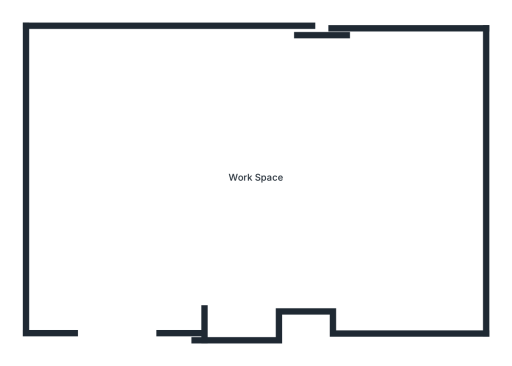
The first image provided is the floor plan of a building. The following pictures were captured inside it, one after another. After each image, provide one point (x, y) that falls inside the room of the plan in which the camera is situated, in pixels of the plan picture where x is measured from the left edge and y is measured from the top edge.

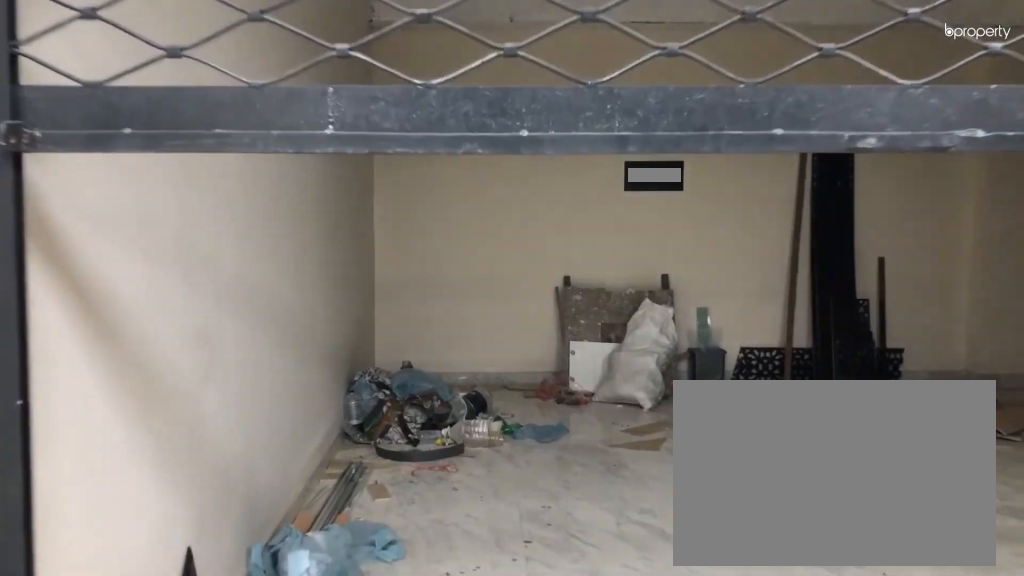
(124, 296)
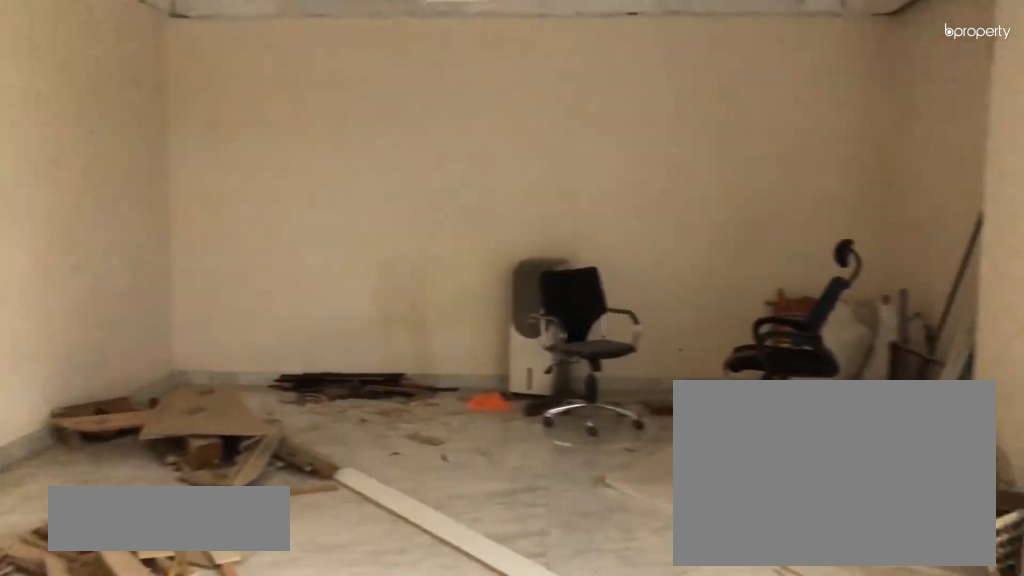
(258, 156)
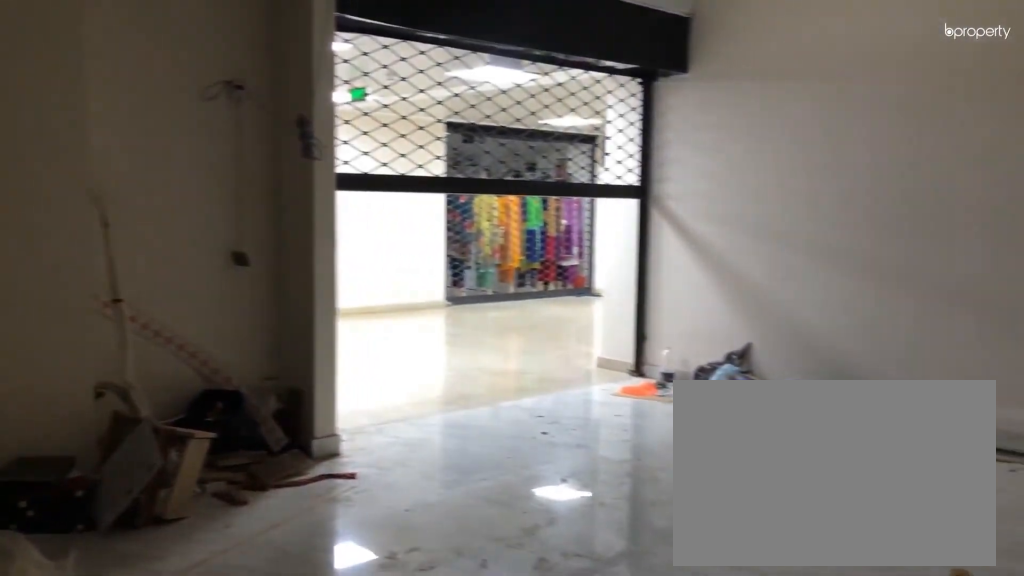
(258, 157)
